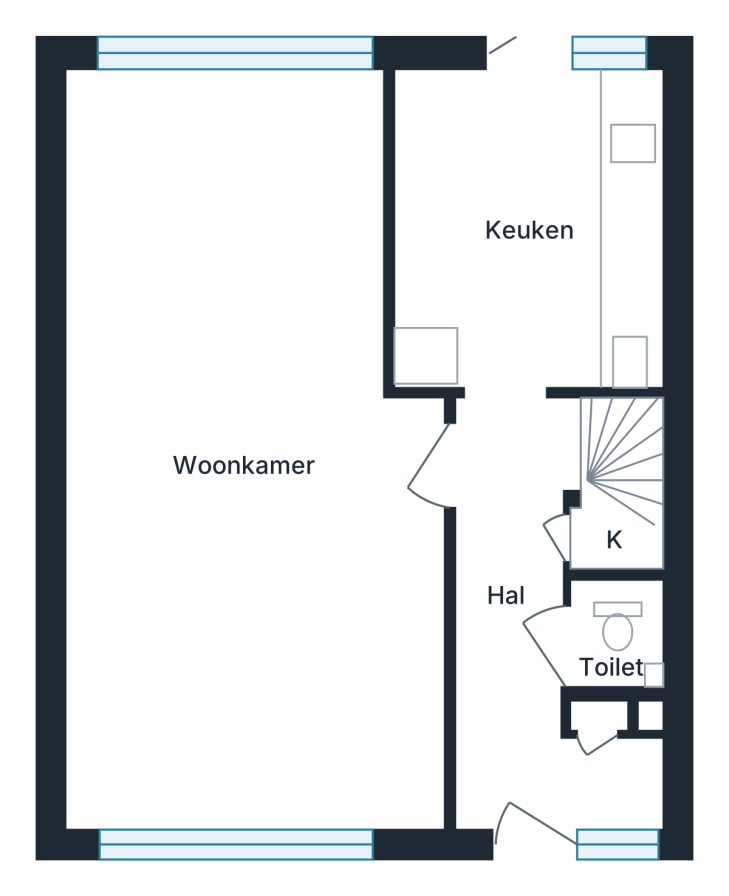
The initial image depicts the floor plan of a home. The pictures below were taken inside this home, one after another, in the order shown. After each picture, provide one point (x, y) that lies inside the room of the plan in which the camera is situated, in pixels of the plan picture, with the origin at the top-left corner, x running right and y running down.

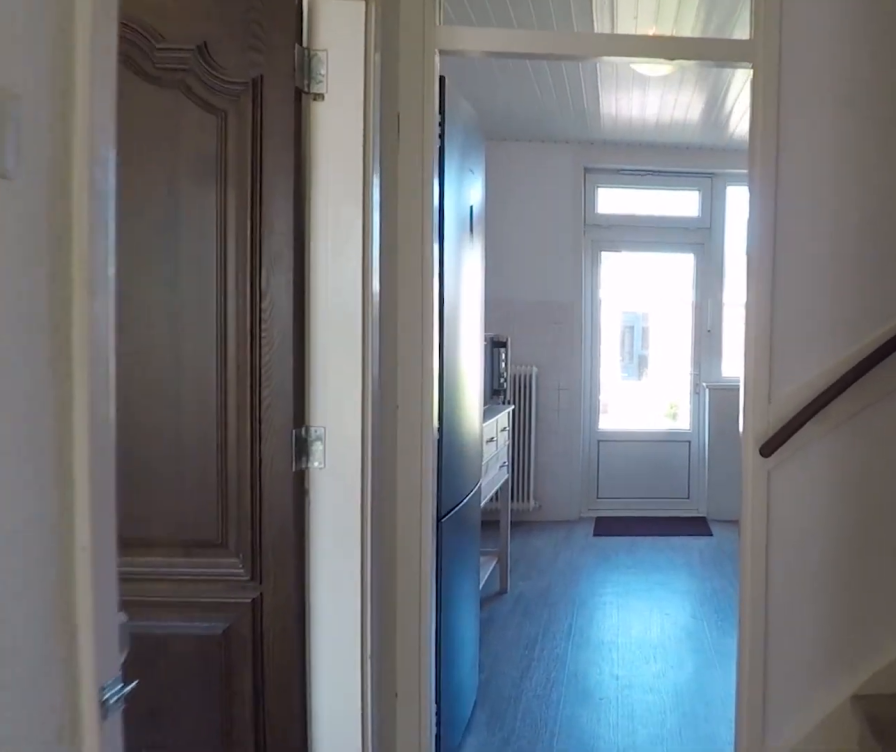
(526, 636)
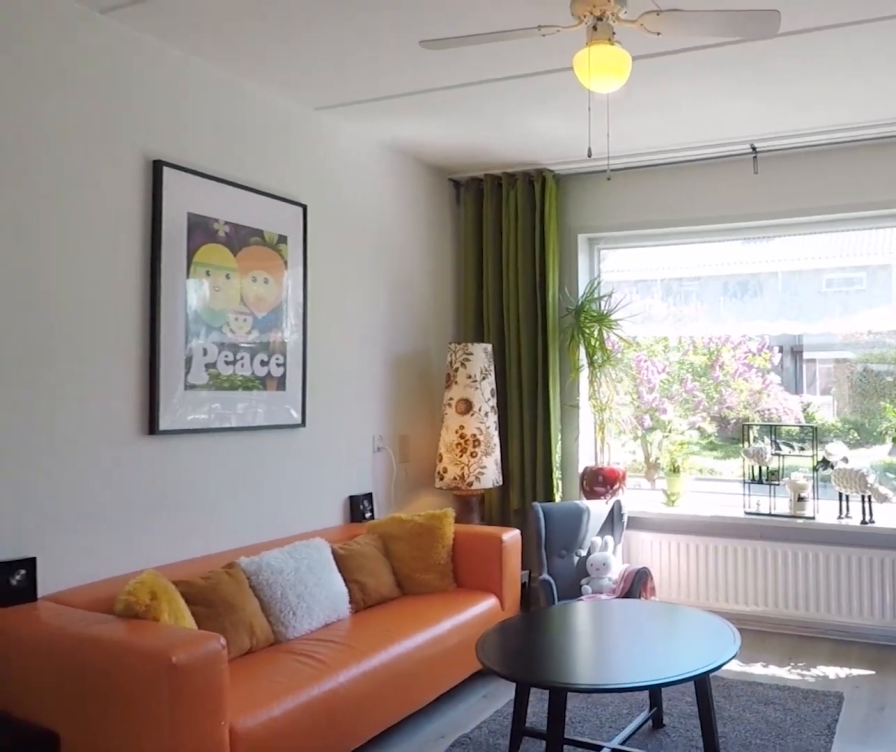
(257, 670)
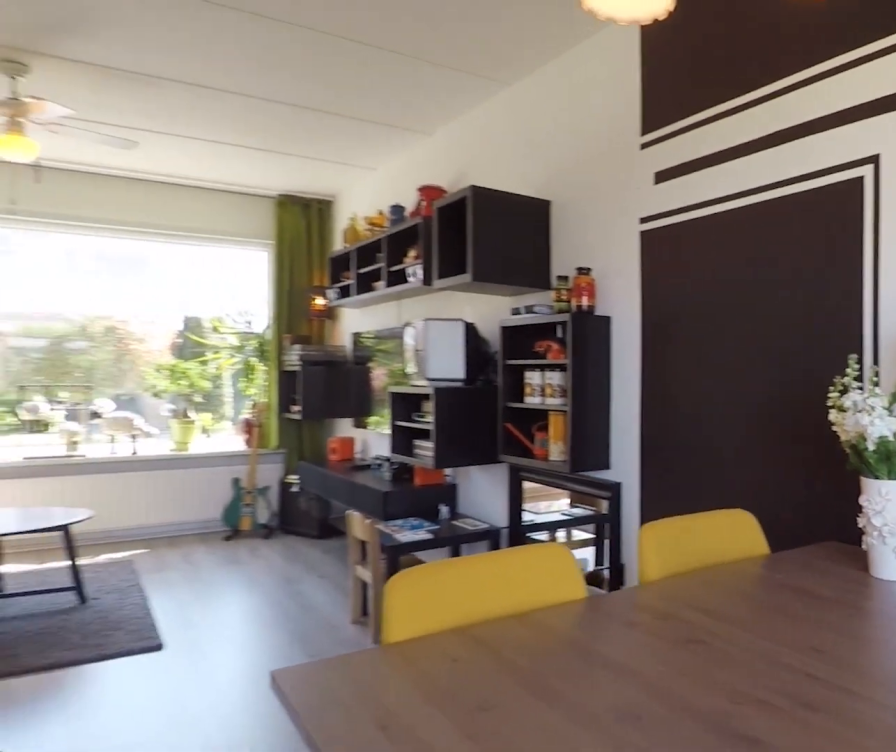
(257, 670)
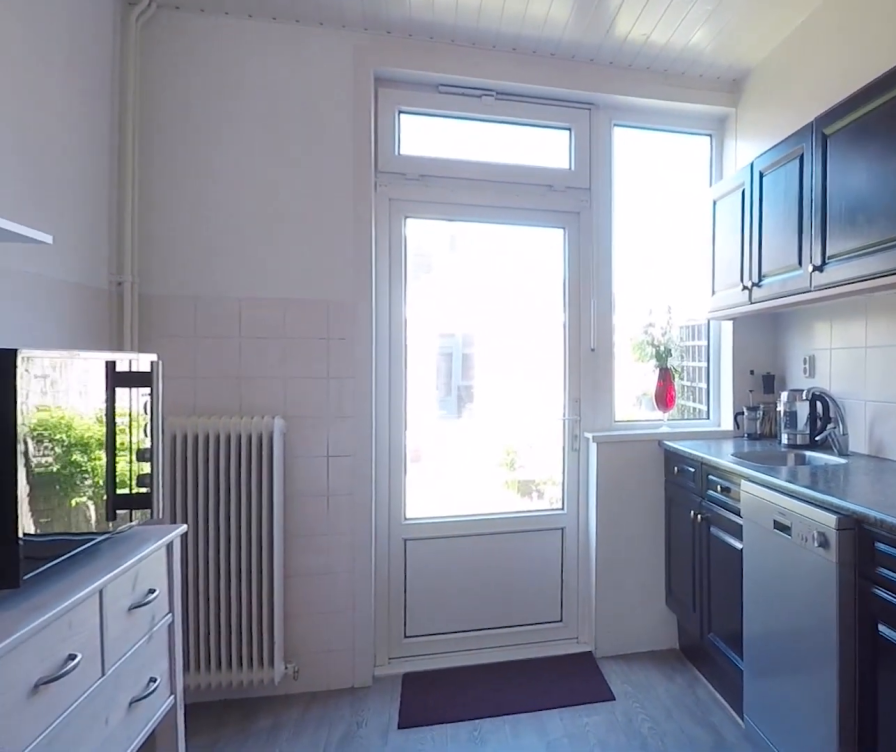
(528, 225)
